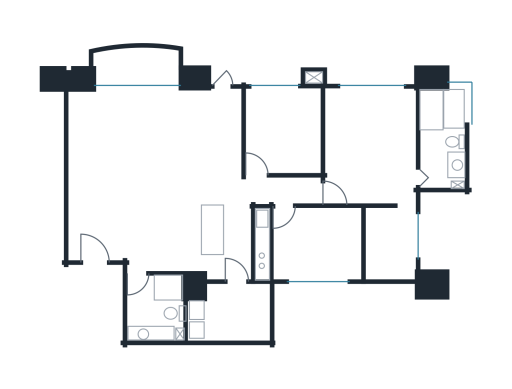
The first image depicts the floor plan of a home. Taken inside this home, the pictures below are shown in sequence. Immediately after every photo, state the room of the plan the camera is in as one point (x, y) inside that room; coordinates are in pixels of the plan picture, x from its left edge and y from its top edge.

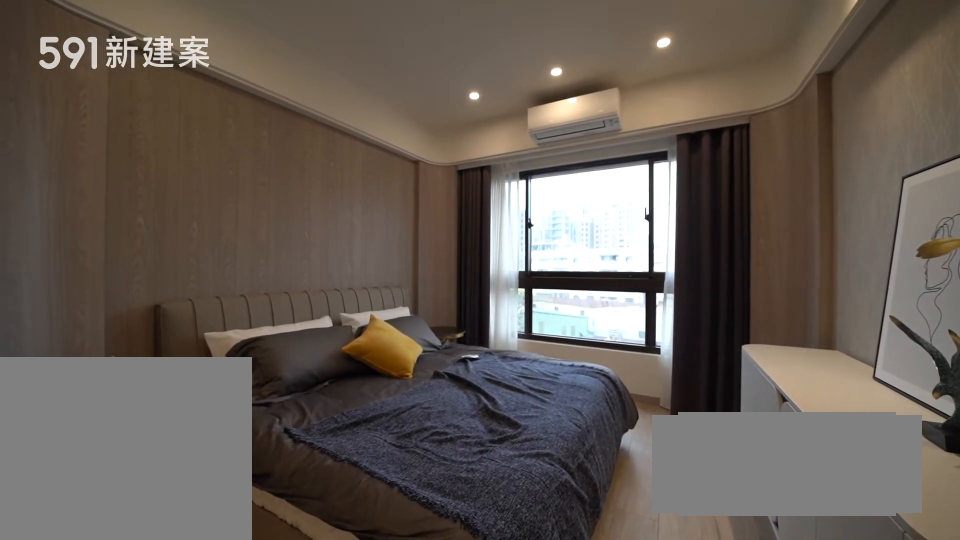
(377, 170)
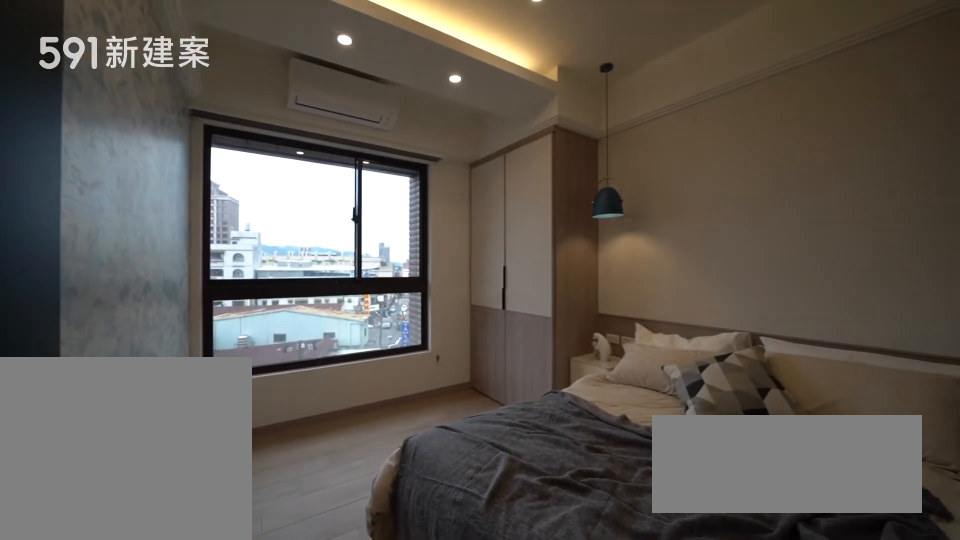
(285, 129)
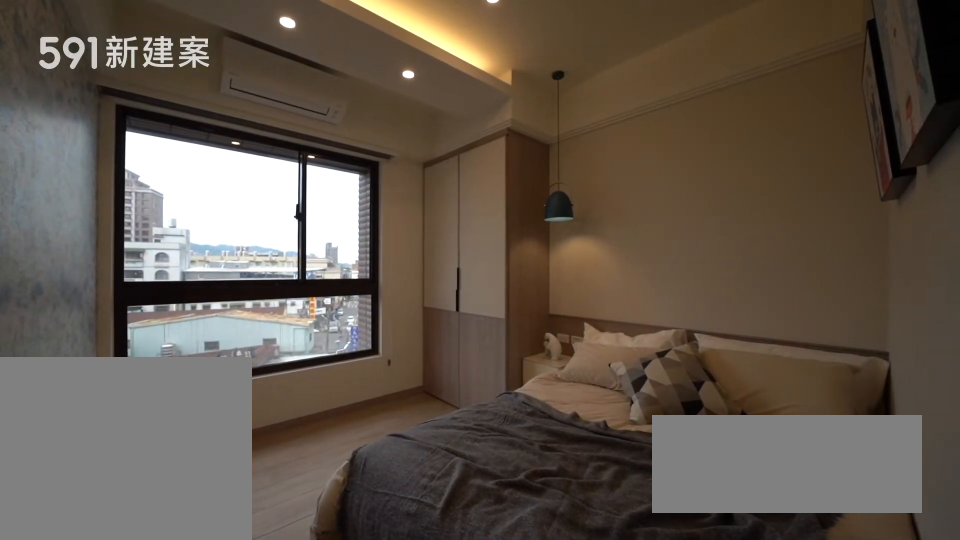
(285, 129)
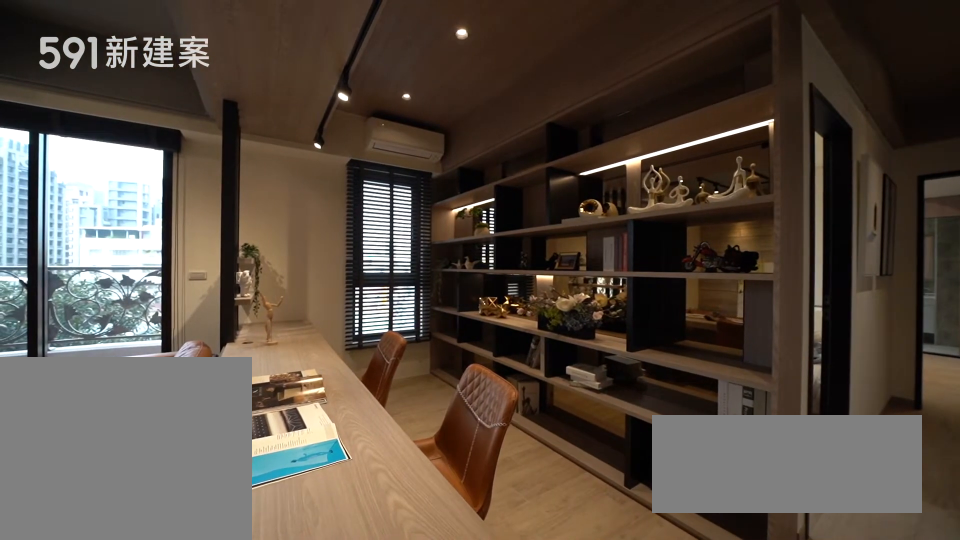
(212, 131)
